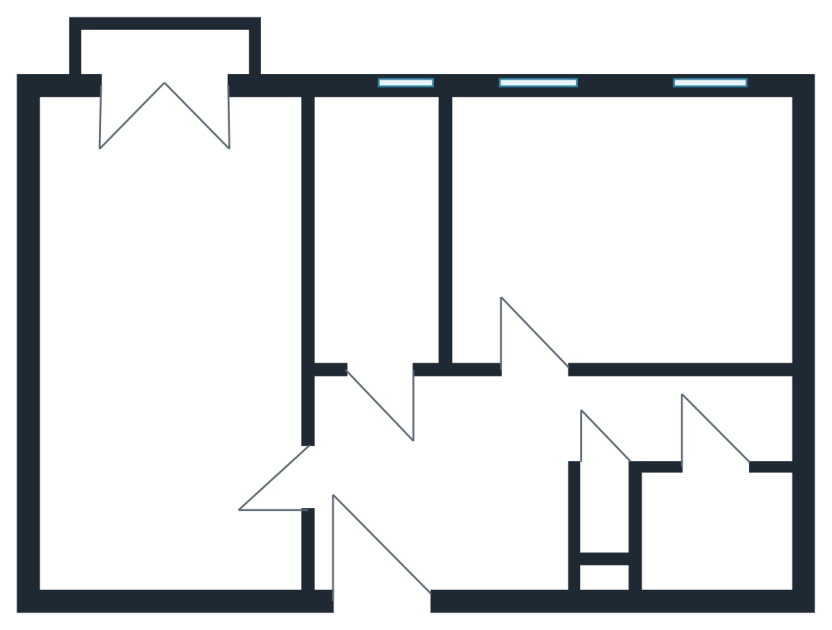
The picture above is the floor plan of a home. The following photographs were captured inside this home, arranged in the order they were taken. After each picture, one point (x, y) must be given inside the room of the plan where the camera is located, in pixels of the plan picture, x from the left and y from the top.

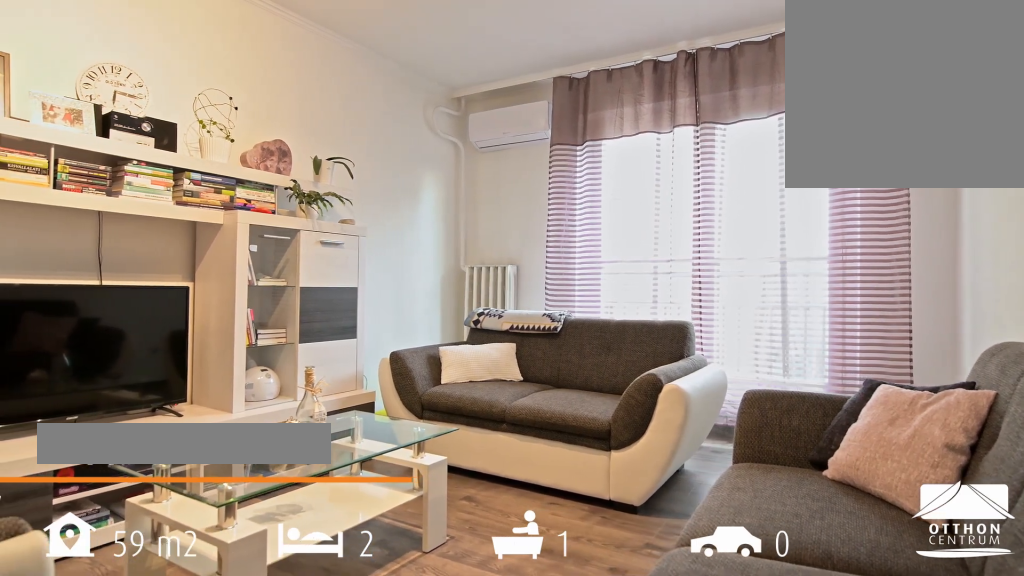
(174, 348)
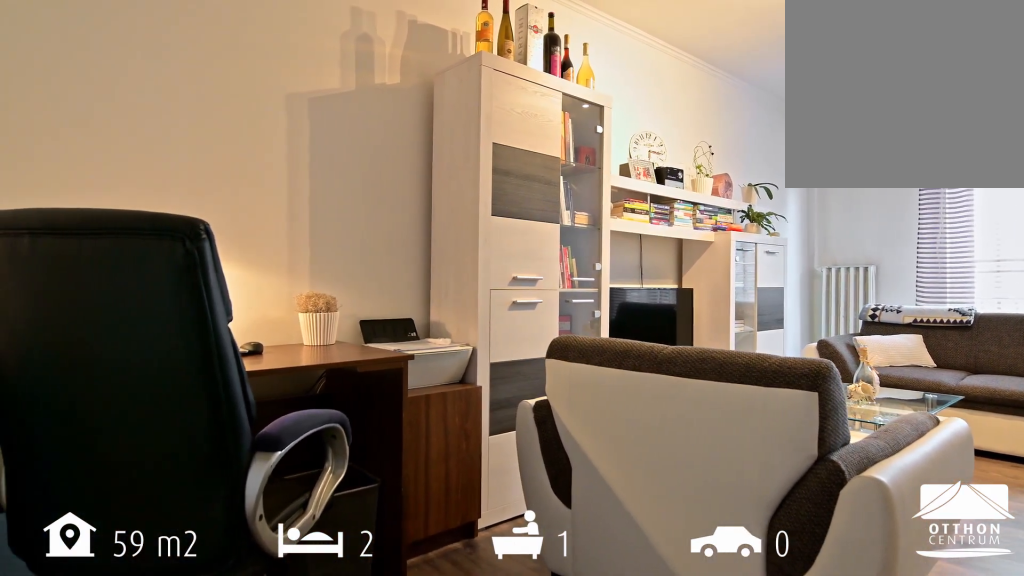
(174, 348)
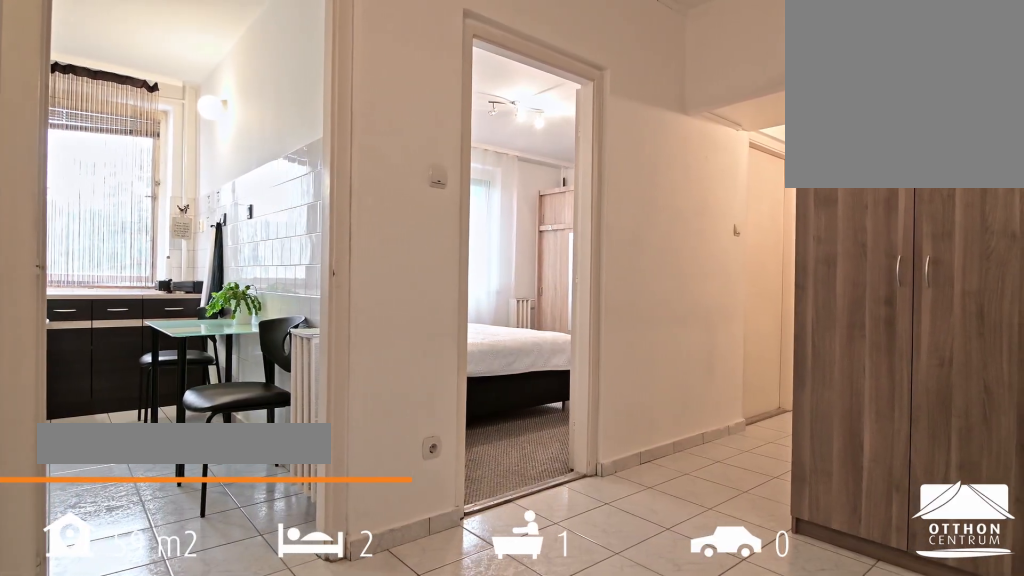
(443, 496)
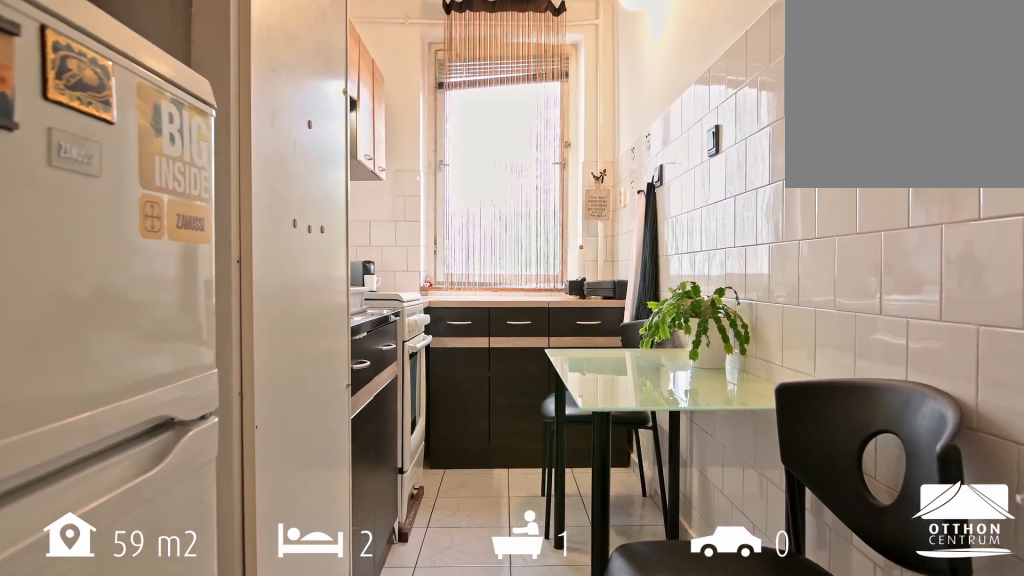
(386, 250)
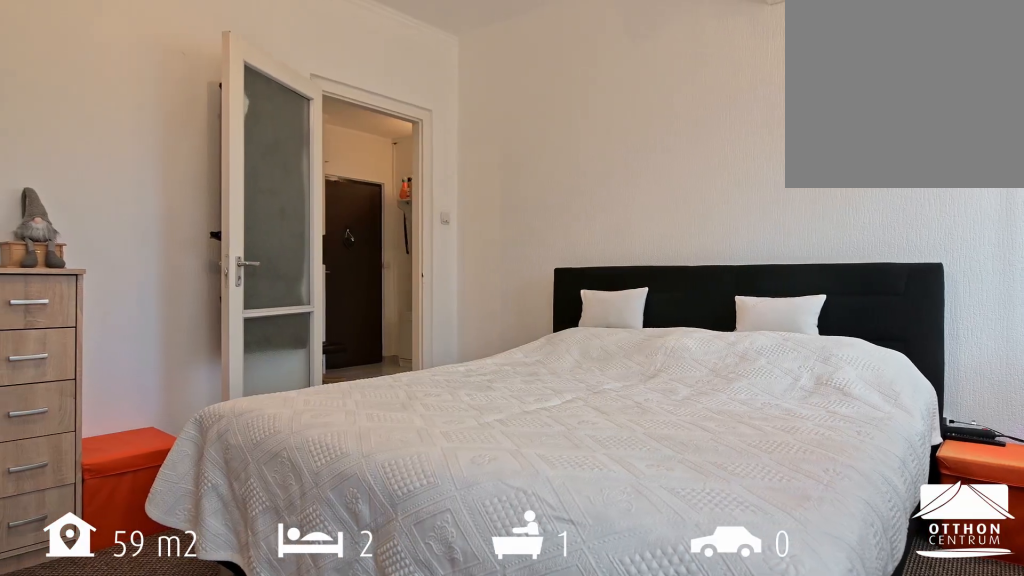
(627, 233)
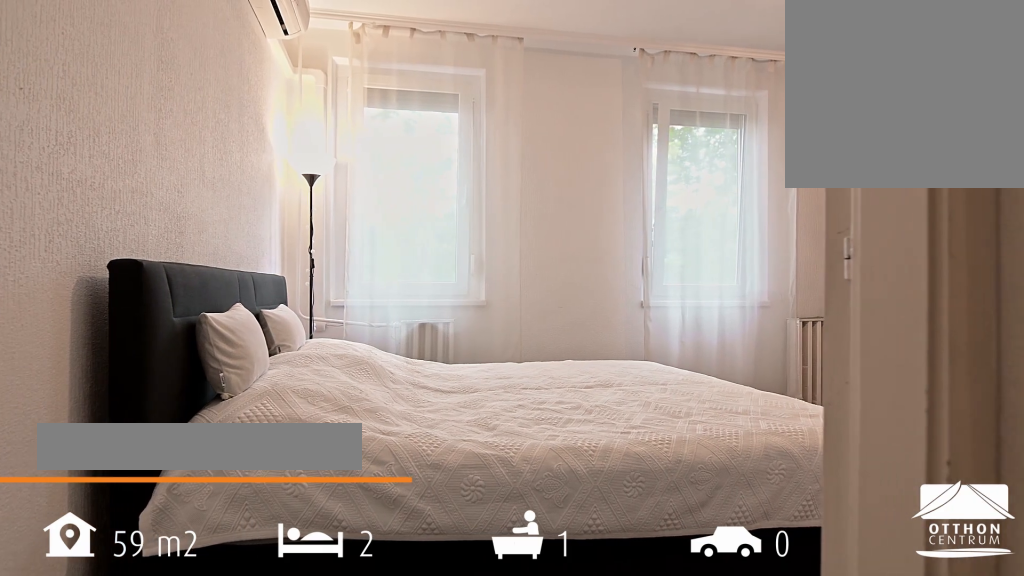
(627, 233)
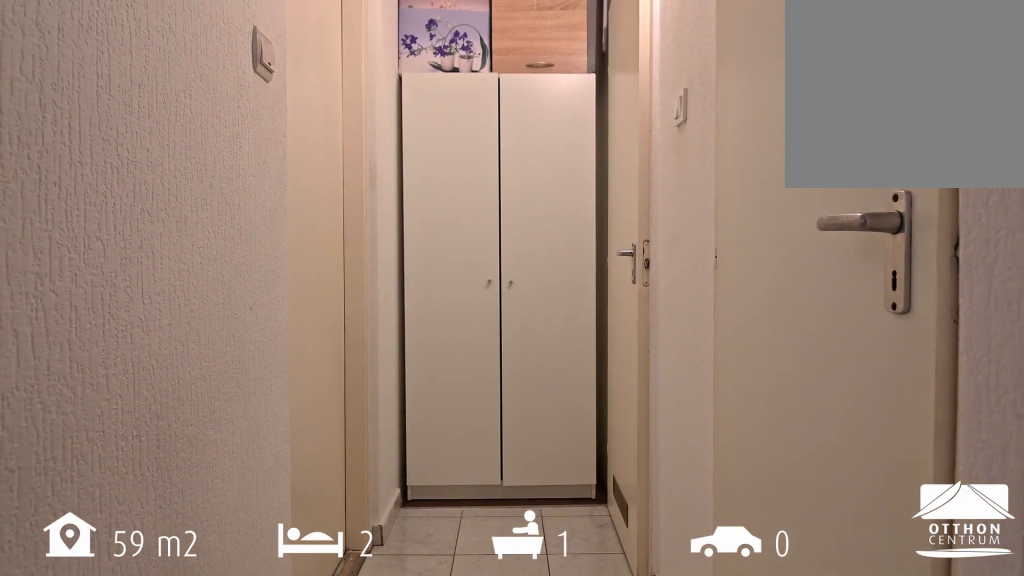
(649, 409)
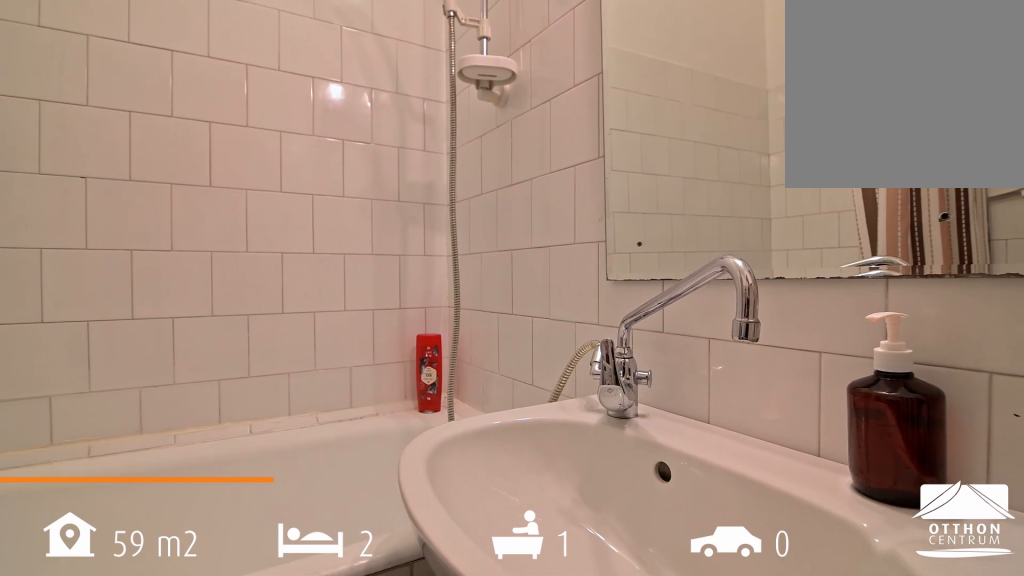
(717, 536)
